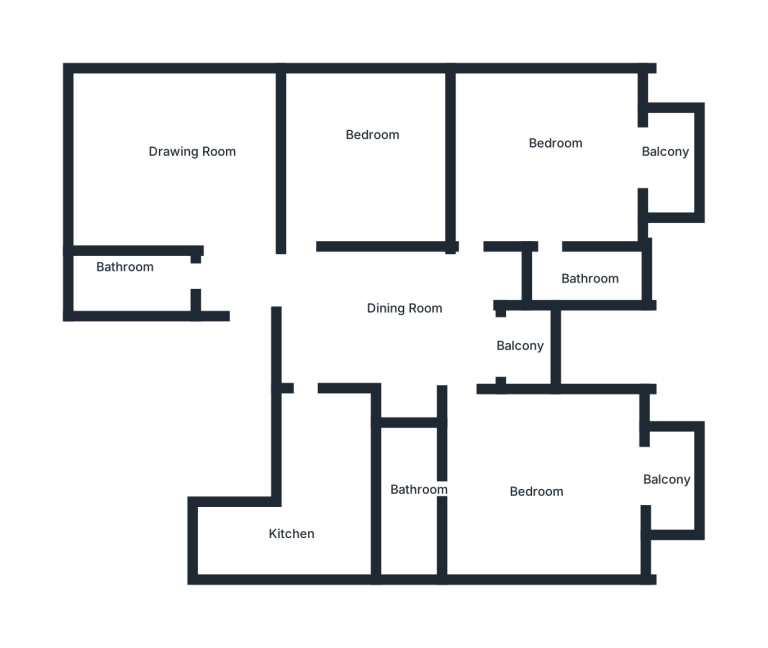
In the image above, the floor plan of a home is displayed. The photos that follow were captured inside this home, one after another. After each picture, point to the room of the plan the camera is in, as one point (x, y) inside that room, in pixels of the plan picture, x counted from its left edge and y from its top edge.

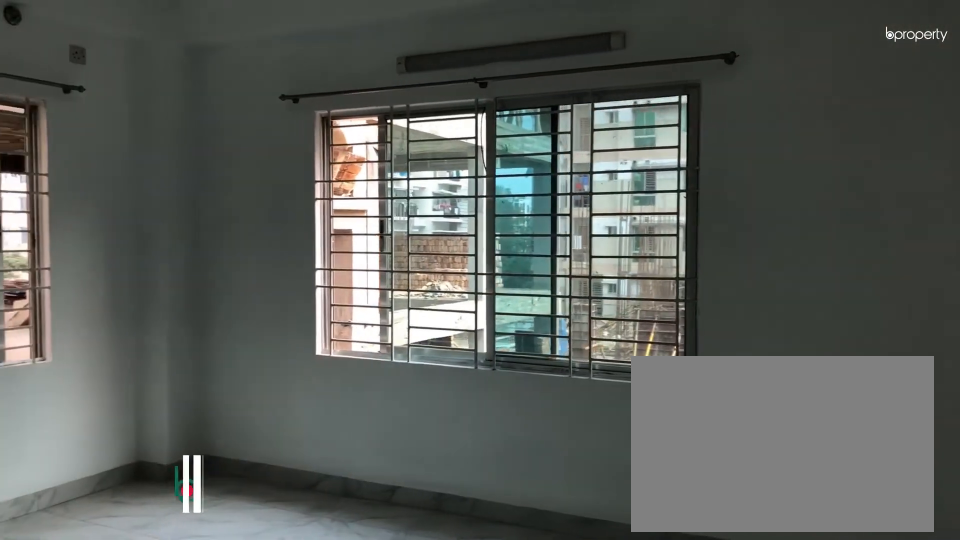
(169, 160)
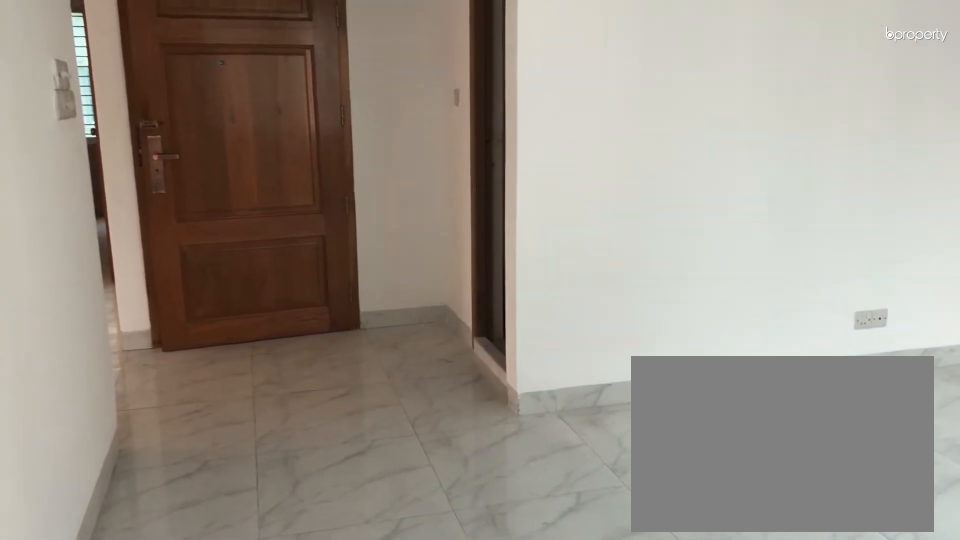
(169, 160)
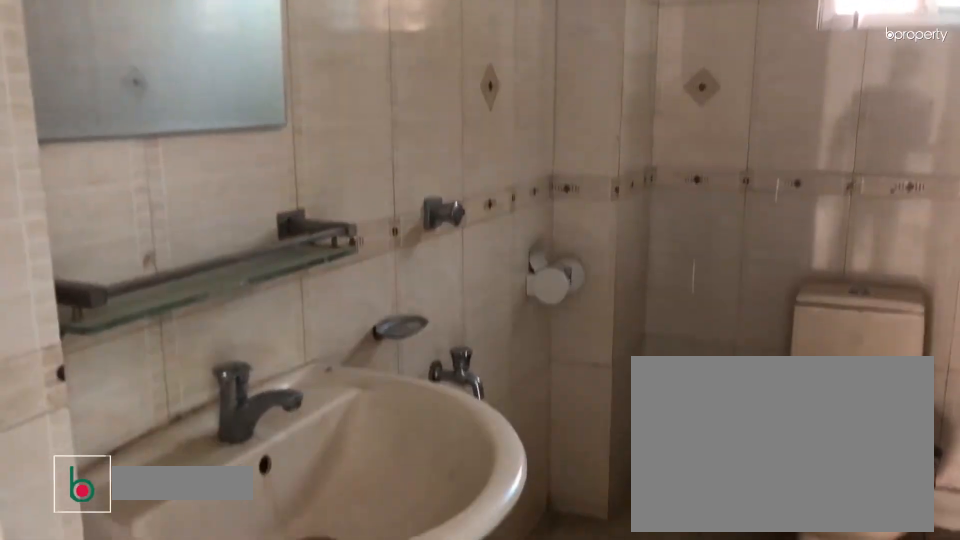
(136, 277)
